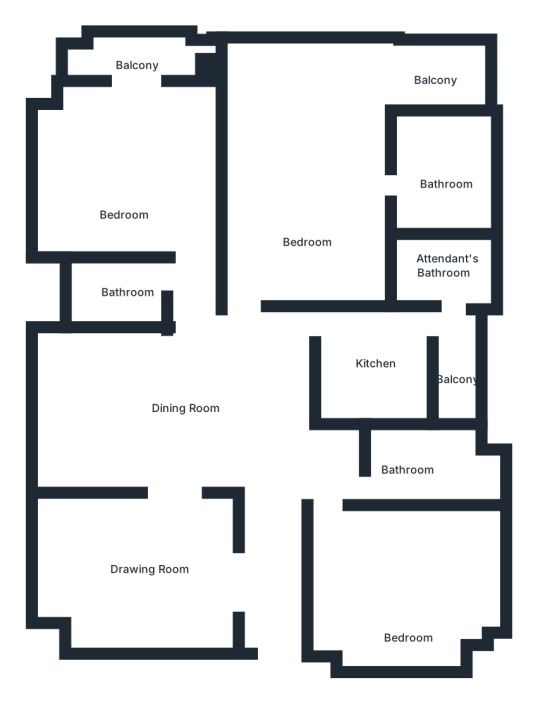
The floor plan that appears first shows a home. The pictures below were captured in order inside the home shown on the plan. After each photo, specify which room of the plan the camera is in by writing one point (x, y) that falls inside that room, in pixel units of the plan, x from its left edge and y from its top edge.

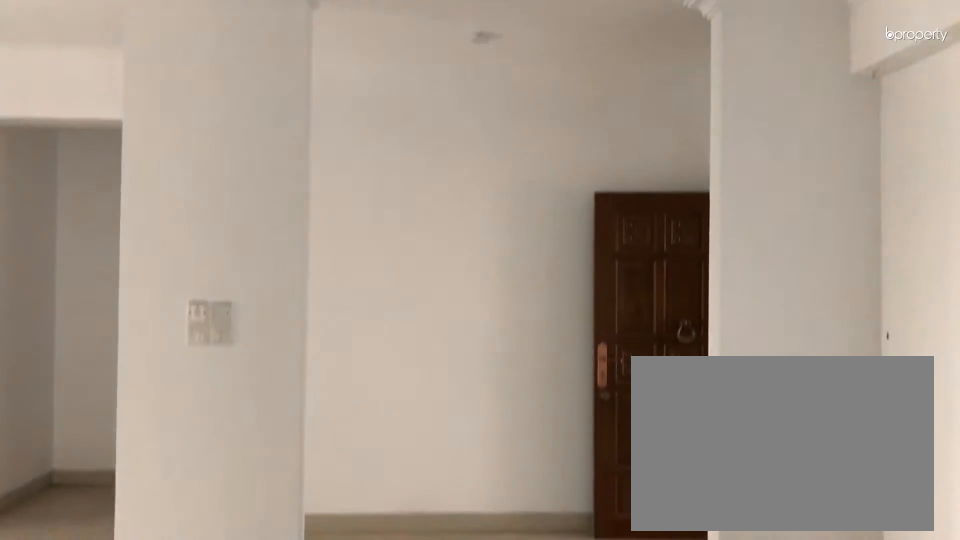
(152, 571)
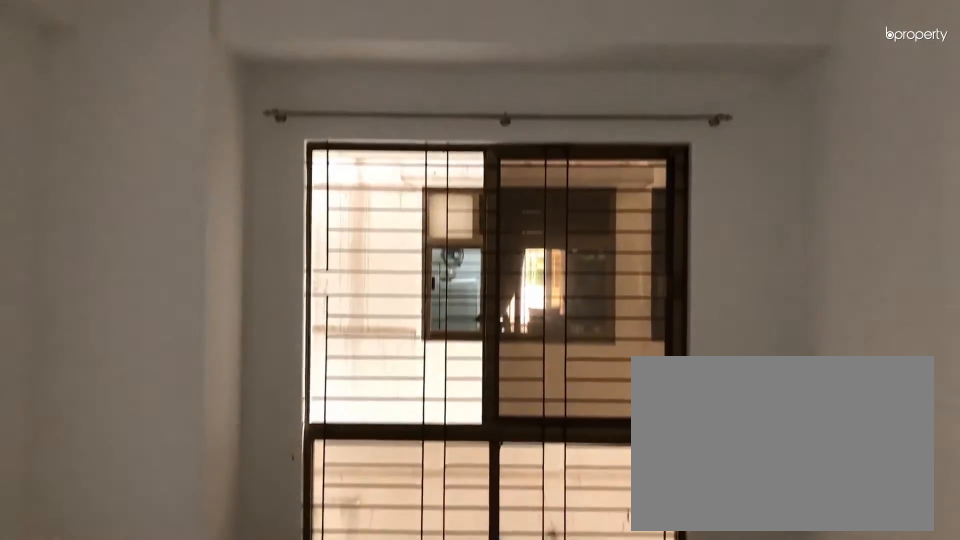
(152, 571)
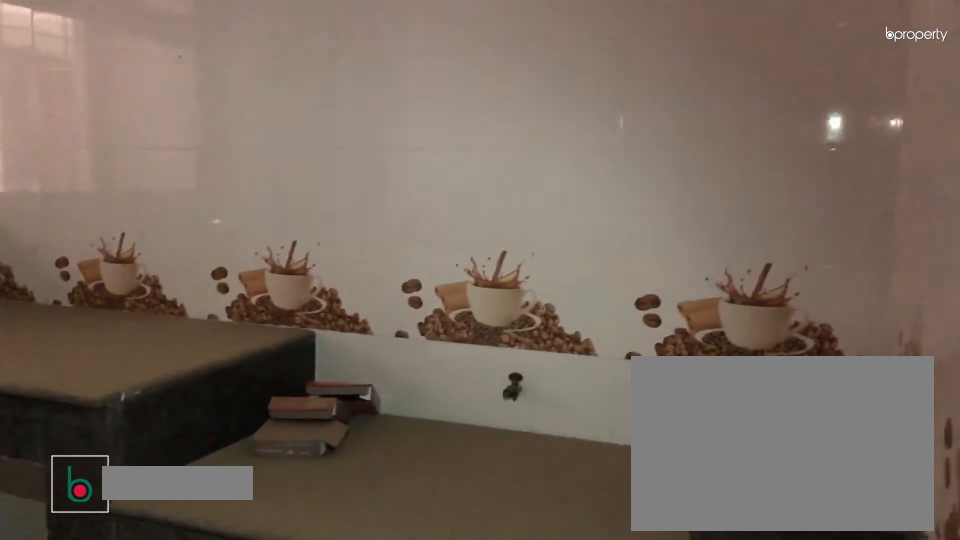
(374, 367)
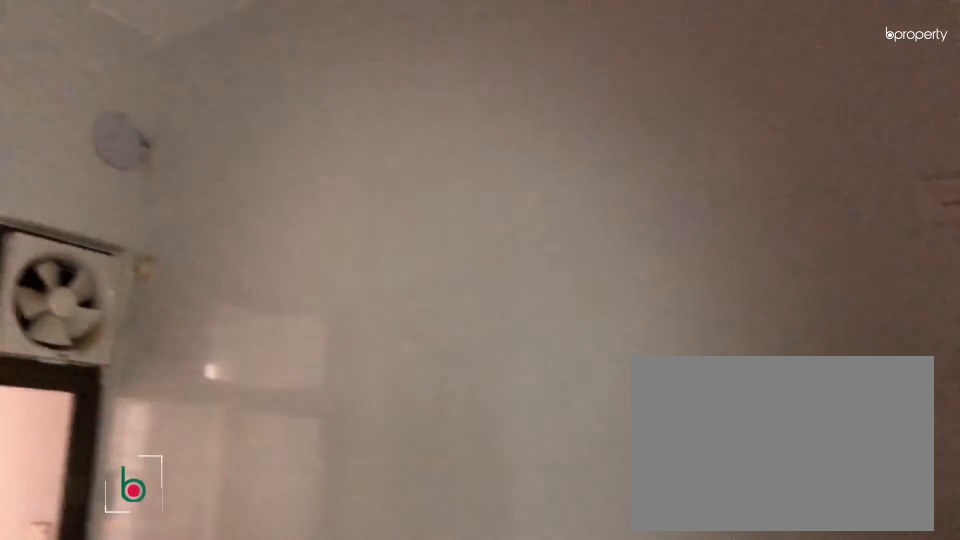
(374, 367)
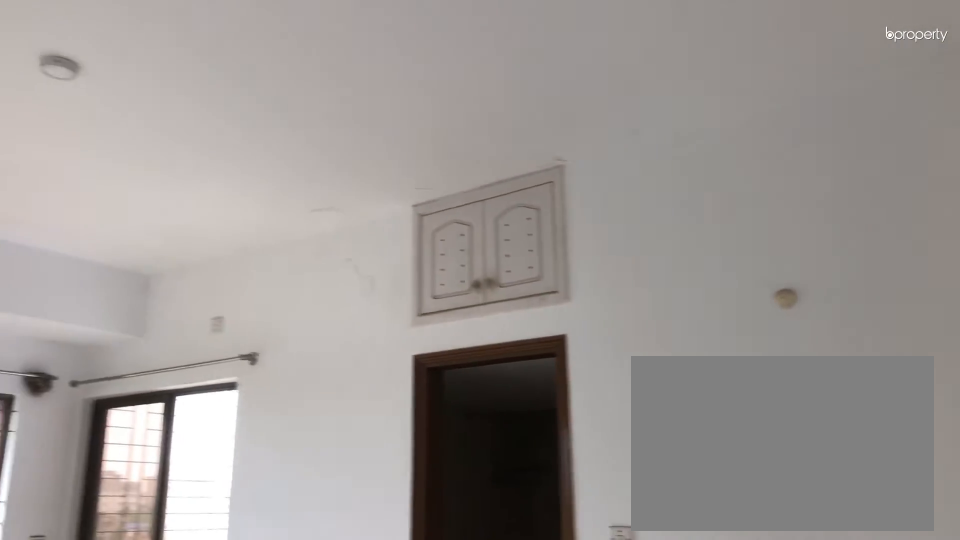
(307, 194)
